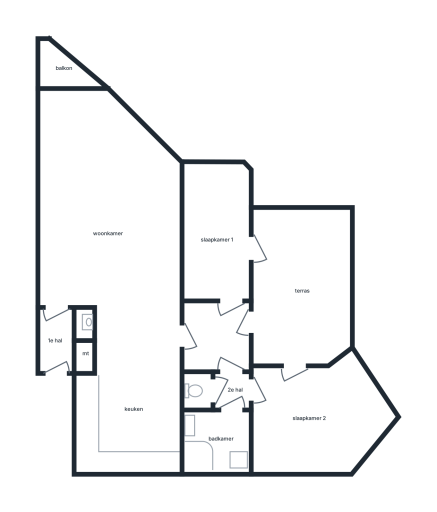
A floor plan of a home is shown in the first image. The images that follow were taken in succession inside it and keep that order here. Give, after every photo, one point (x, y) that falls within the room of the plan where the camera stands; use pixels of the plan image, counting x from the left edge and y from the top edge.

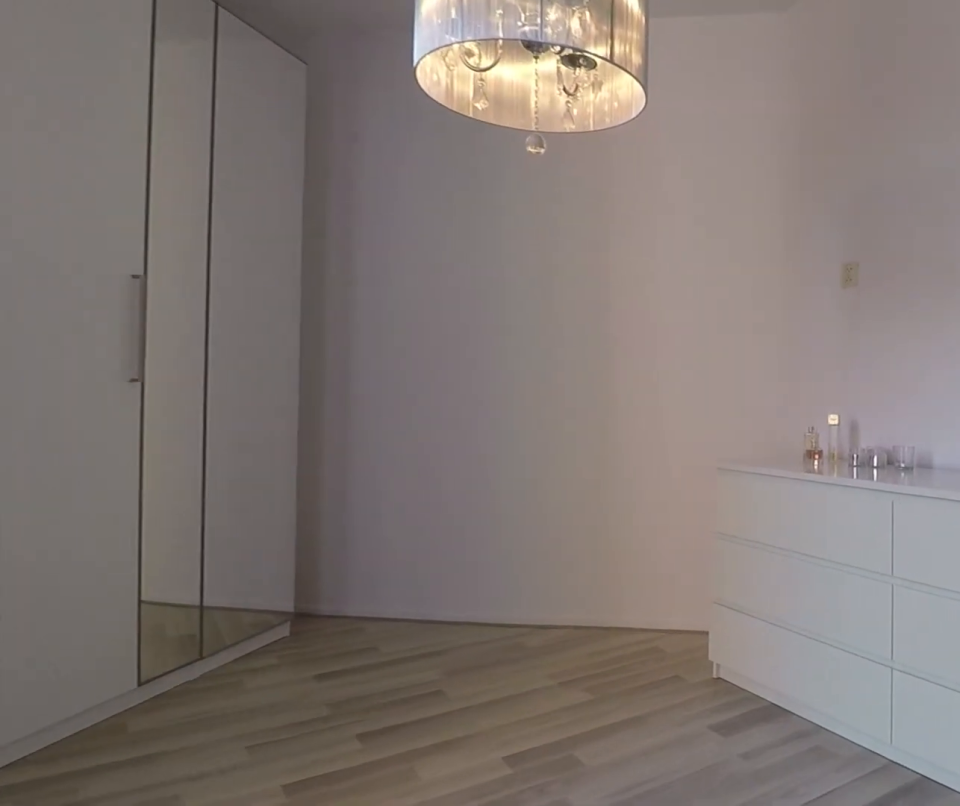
(316, 417)
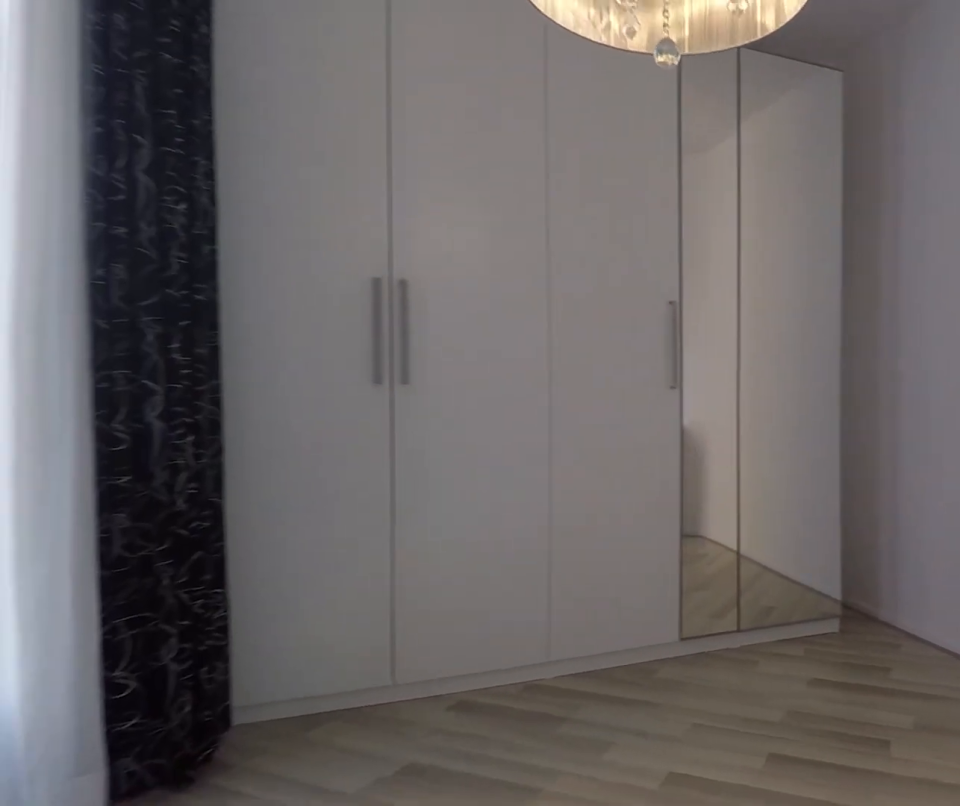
(316, 417)
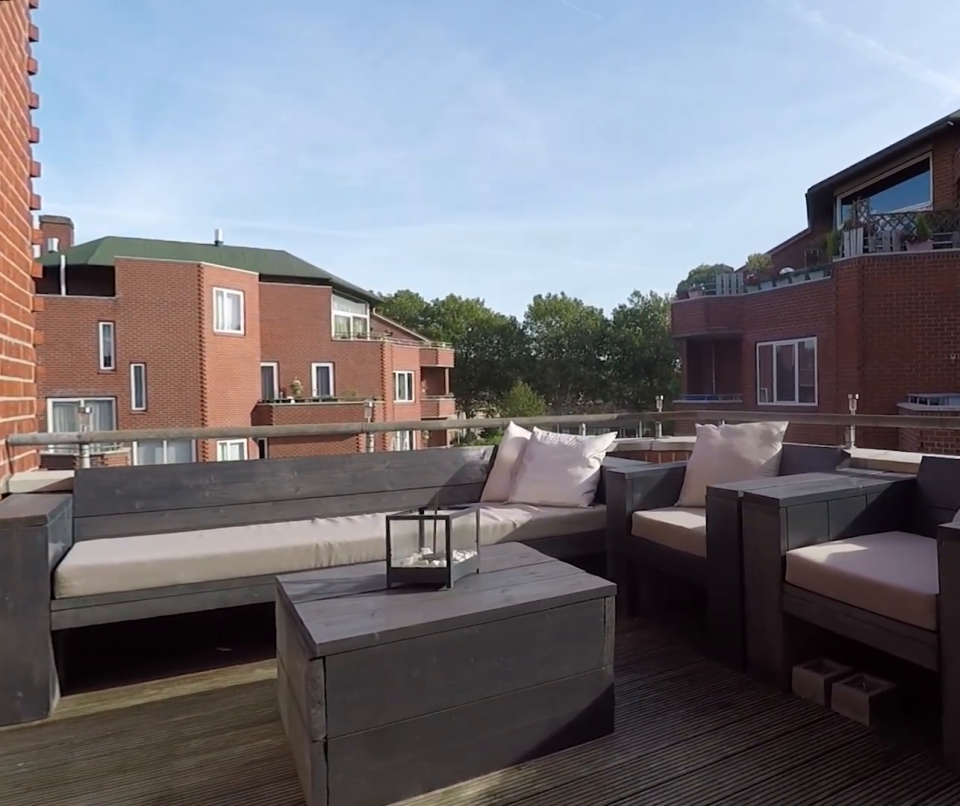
(301, 284)
